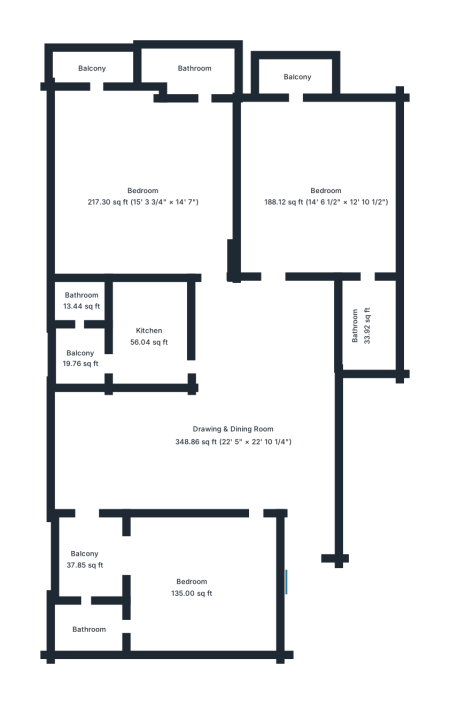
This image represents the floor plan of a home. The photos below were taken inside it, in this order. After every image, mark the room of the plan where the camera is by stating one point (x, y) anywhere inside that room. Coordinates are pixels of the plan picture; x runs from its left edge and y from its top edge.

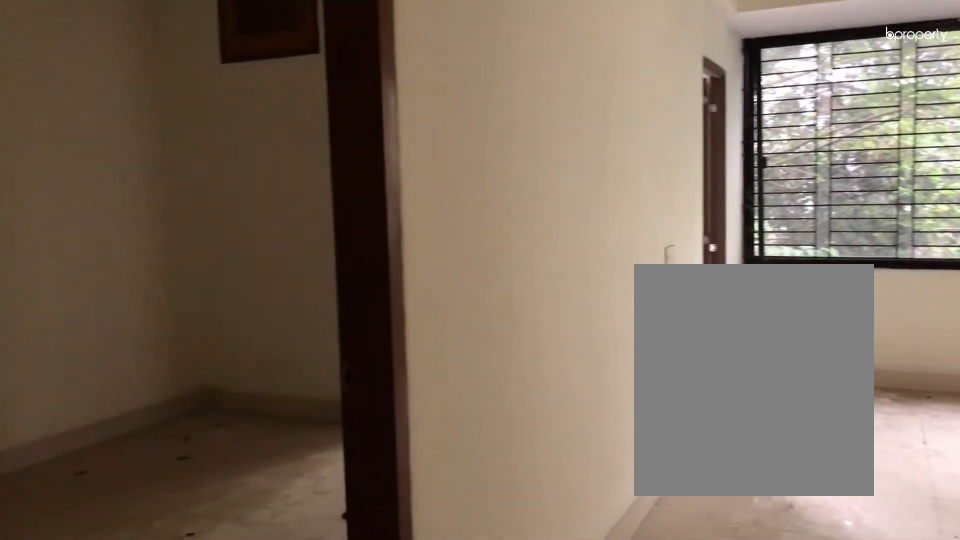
(234, 437)
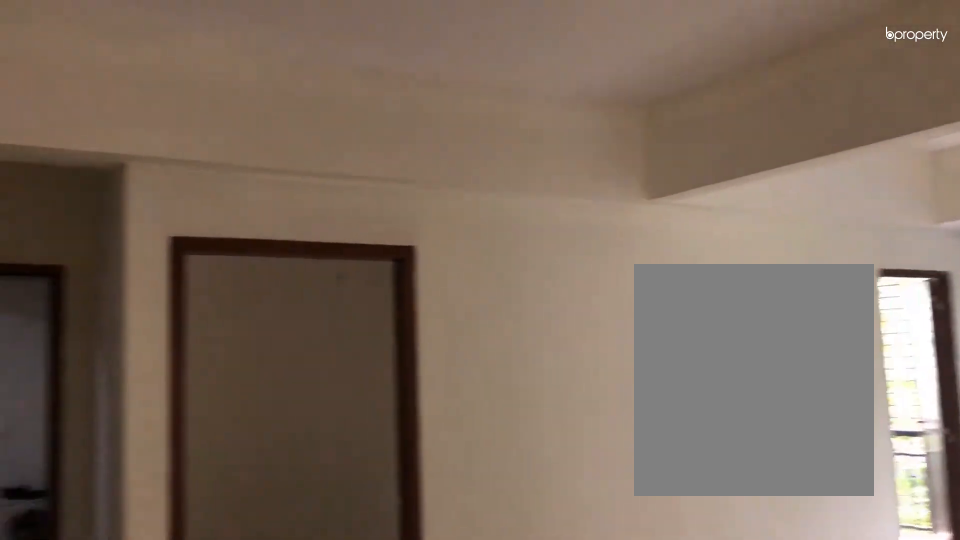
(234, 437)
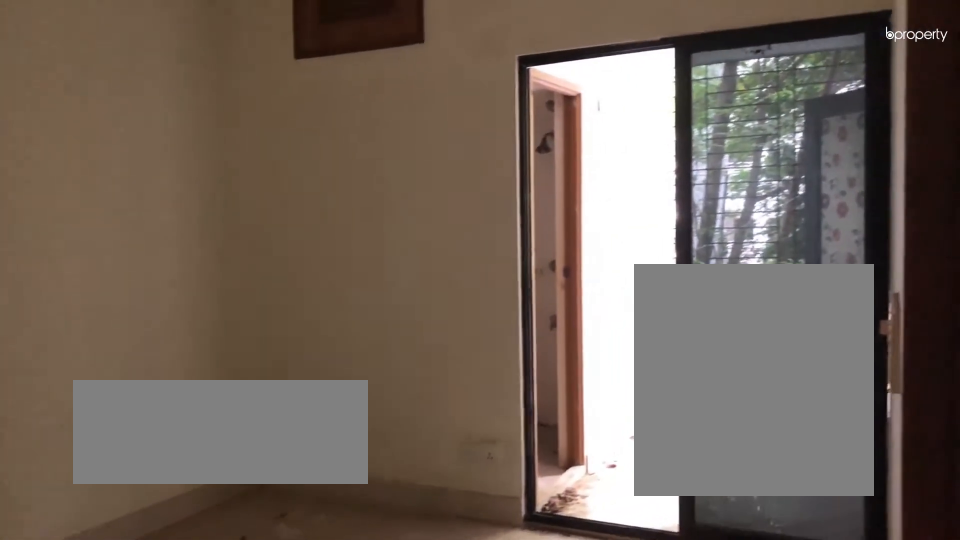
(186, 591)
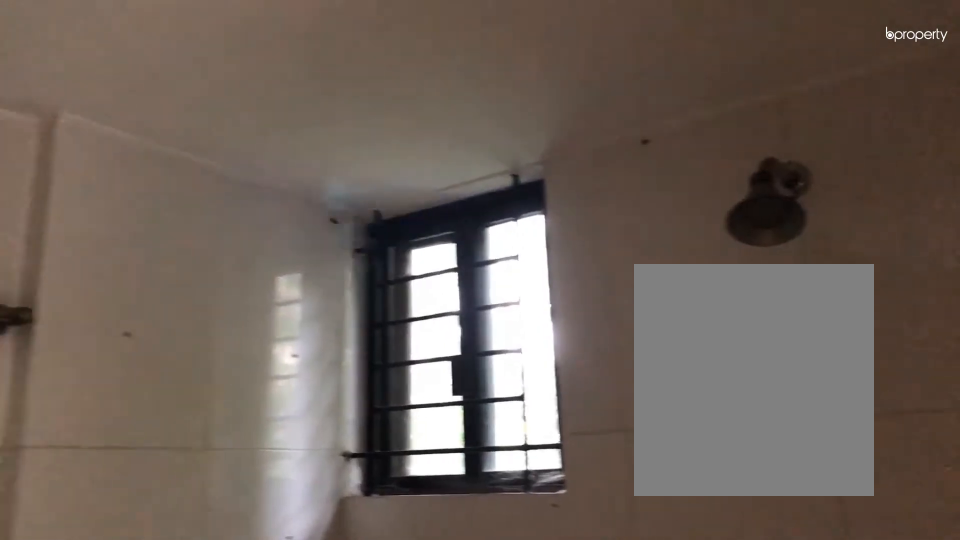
(93, 625)
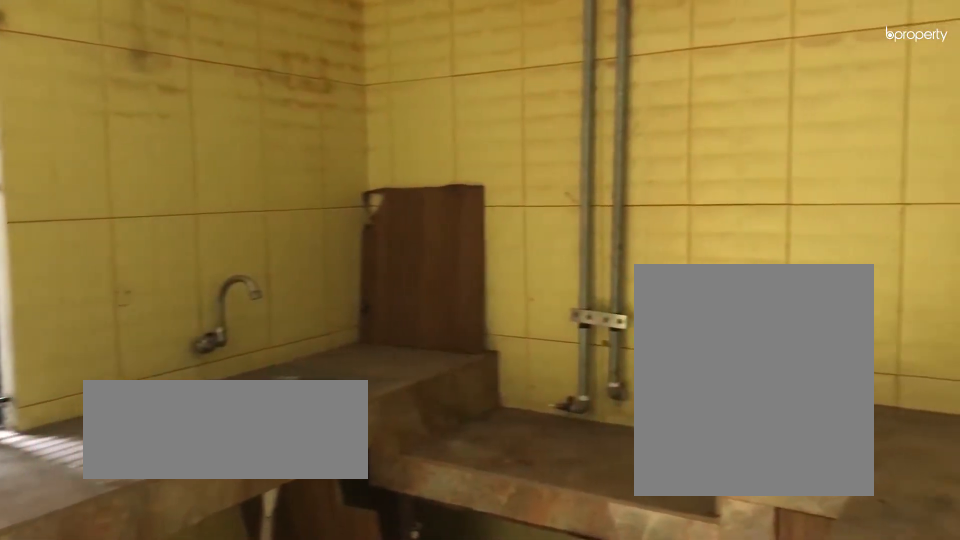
(148, 328)
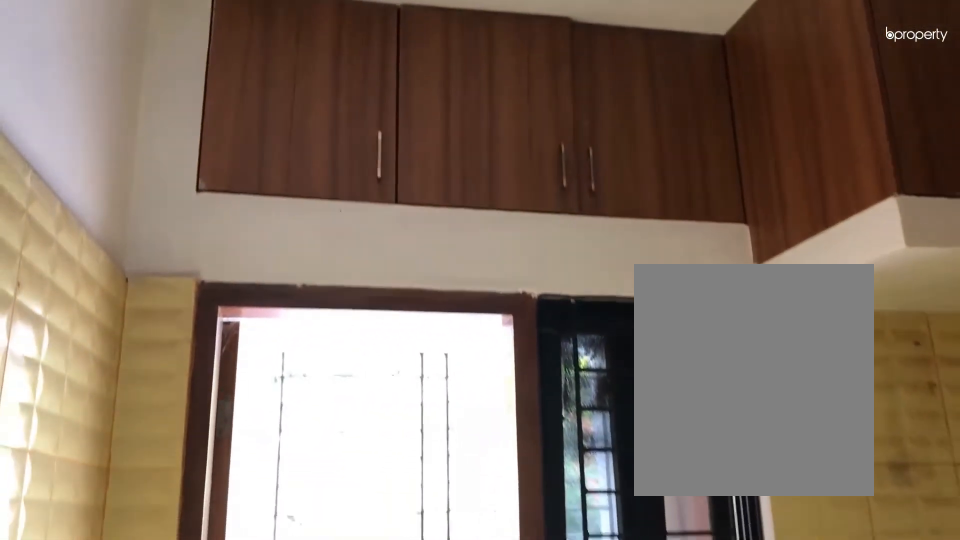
(148, 328)
